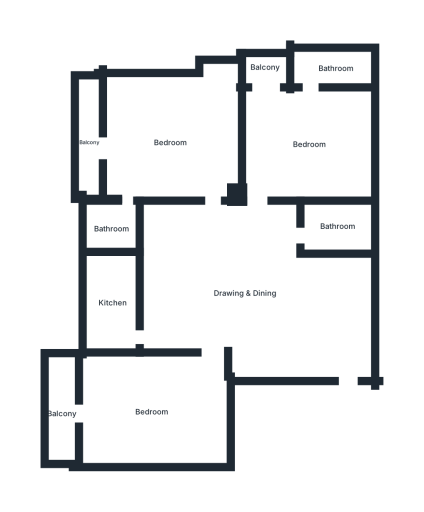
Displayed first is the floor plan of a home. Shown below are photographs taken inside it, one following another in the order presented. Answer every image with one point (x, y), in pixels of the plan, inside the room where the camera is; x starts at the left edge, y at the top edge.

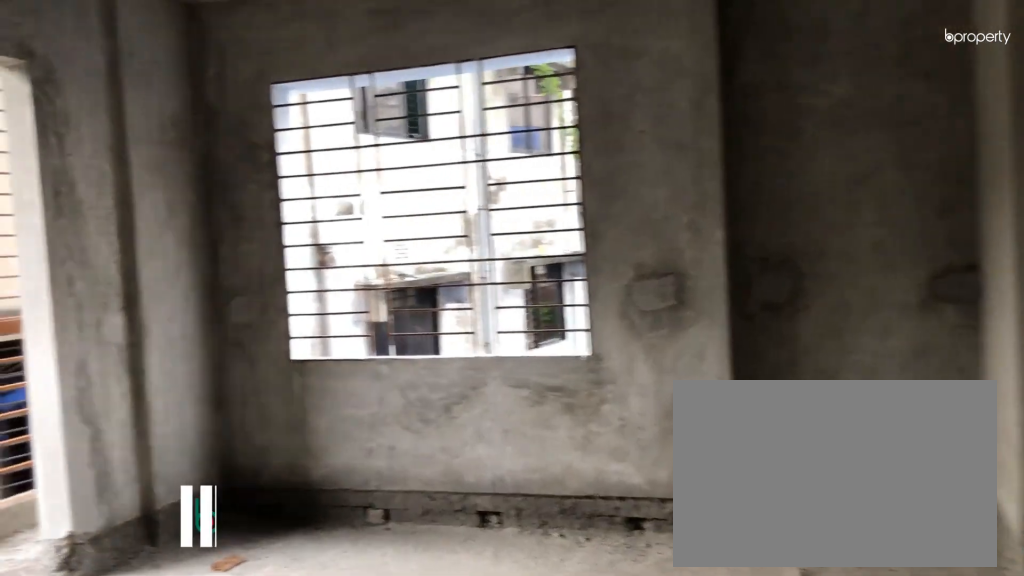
(188, 160)
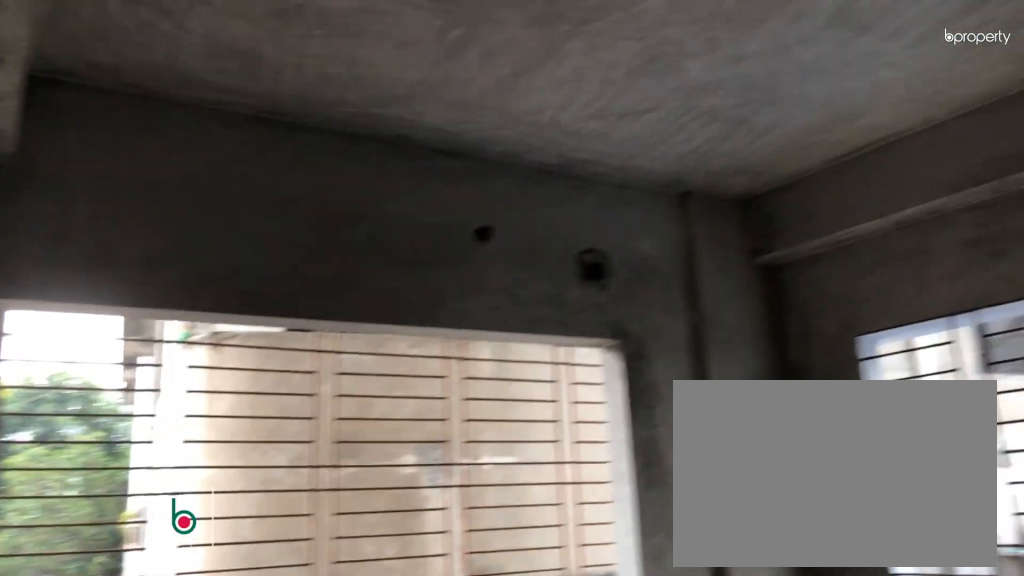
(171, 140)
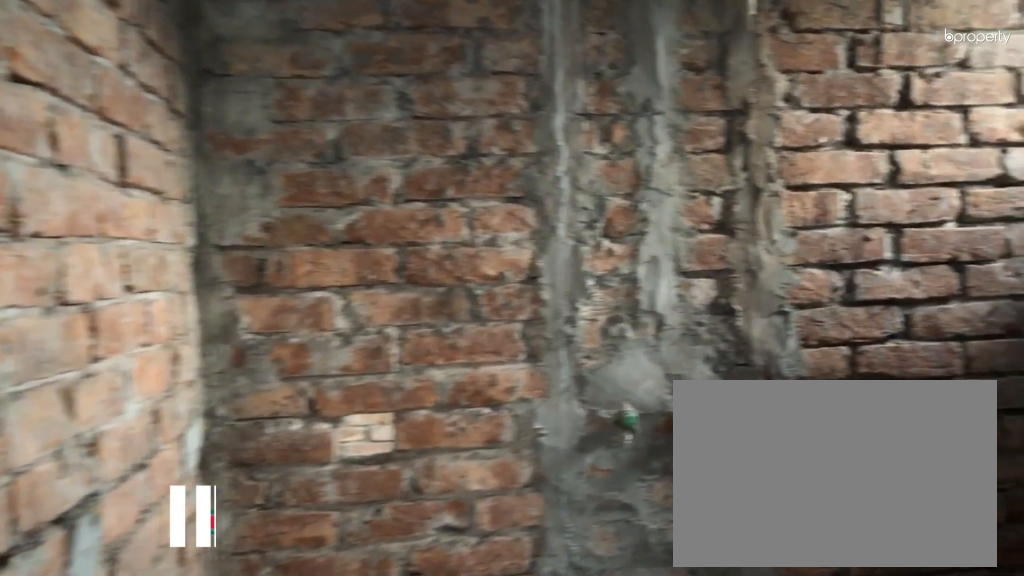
(114, 228)
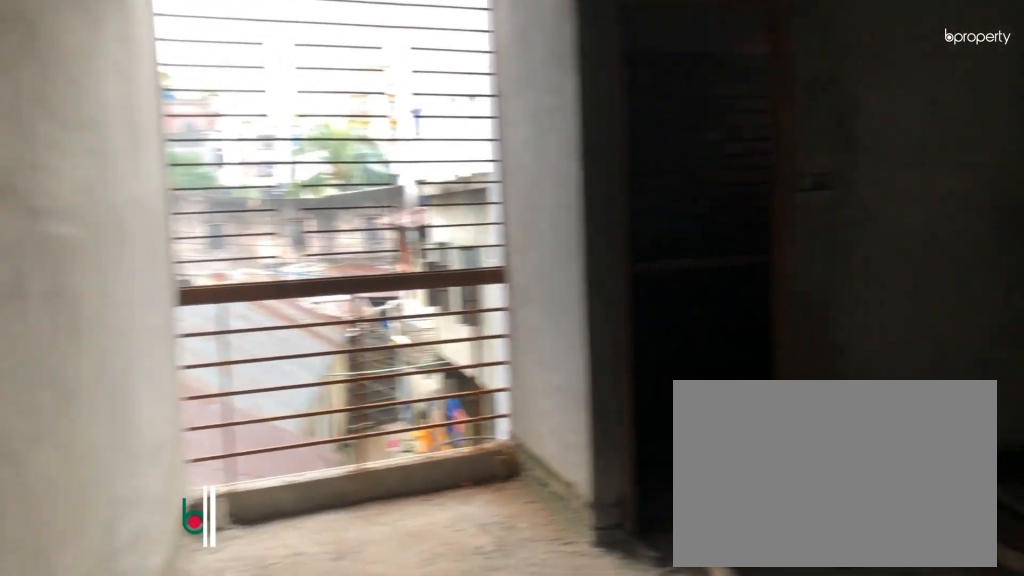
(308, 146)
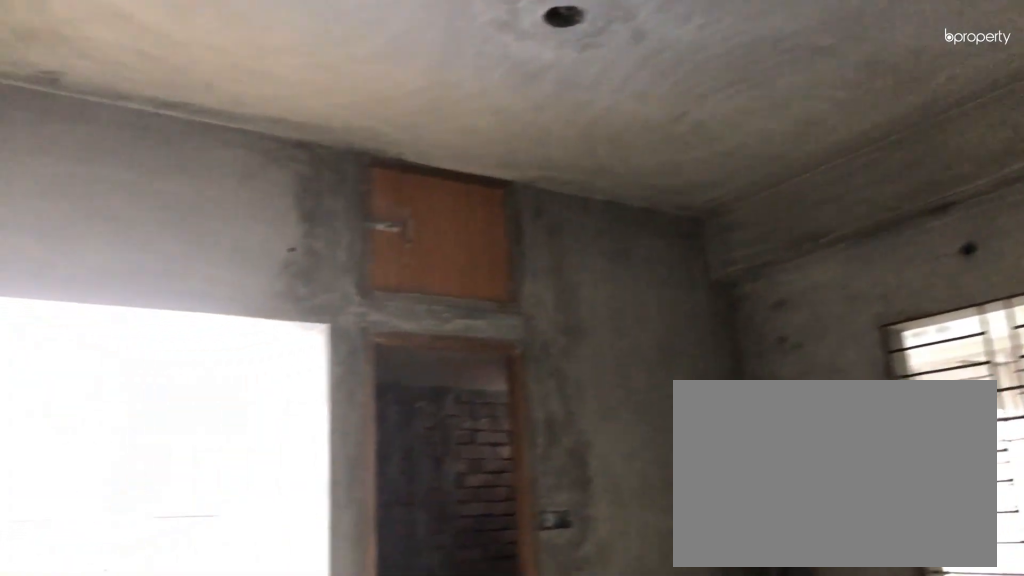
(308, 146)
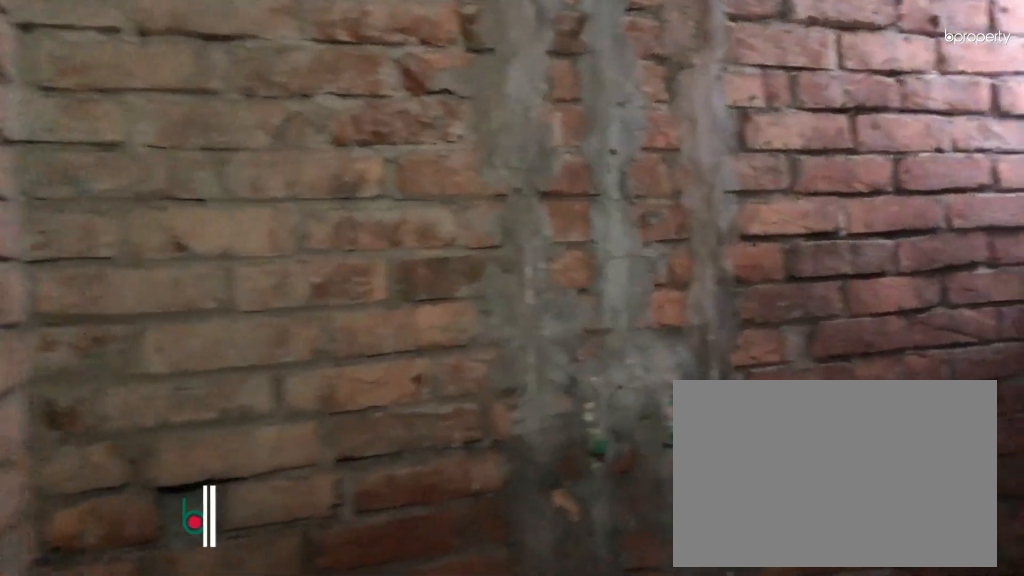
(335, 66)
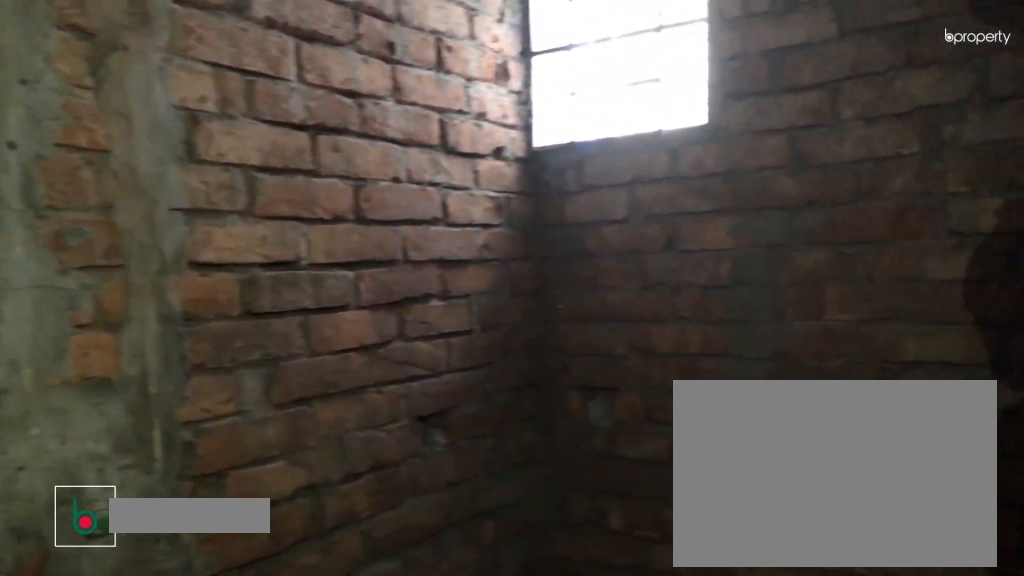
(335, 66)
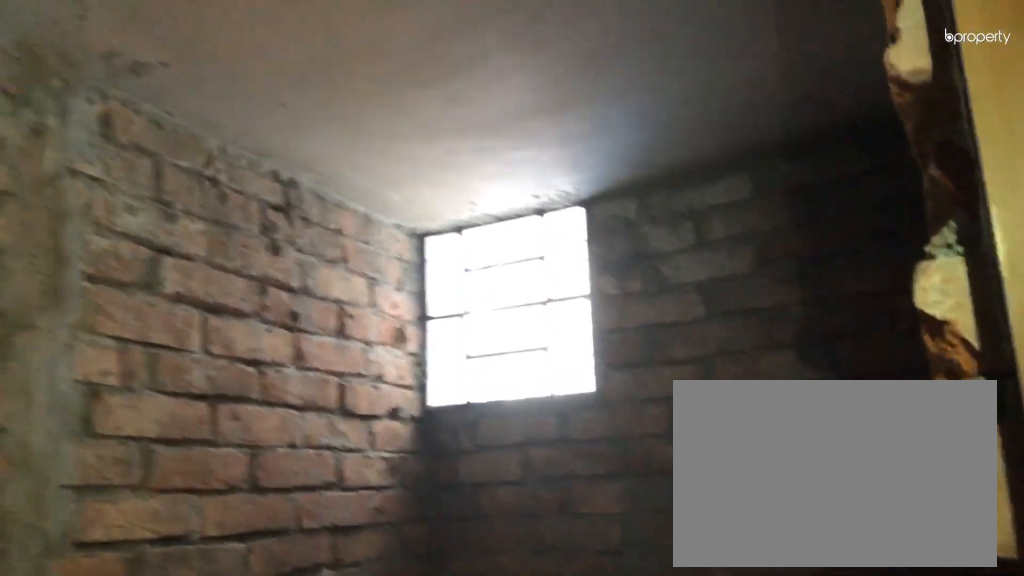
(335, 66)
